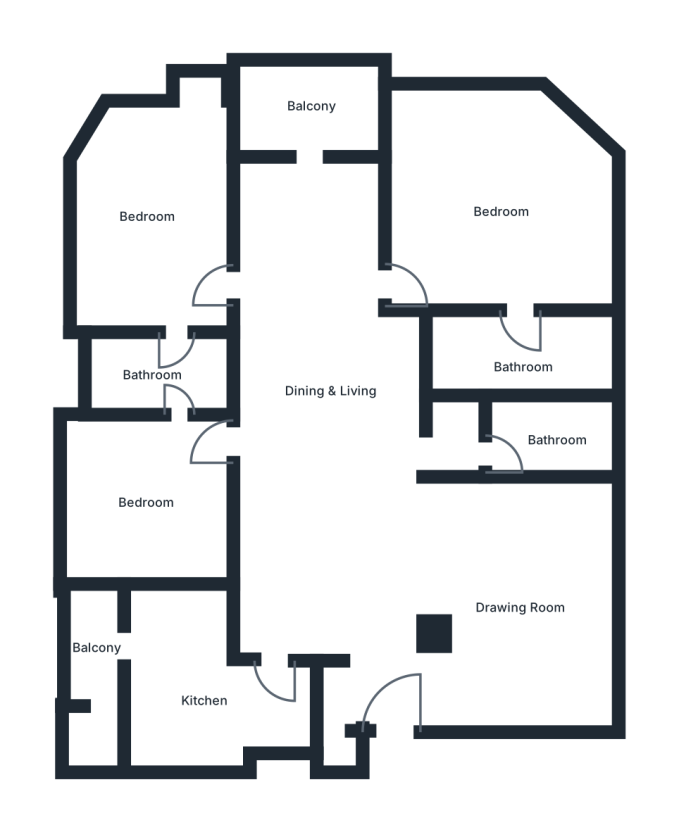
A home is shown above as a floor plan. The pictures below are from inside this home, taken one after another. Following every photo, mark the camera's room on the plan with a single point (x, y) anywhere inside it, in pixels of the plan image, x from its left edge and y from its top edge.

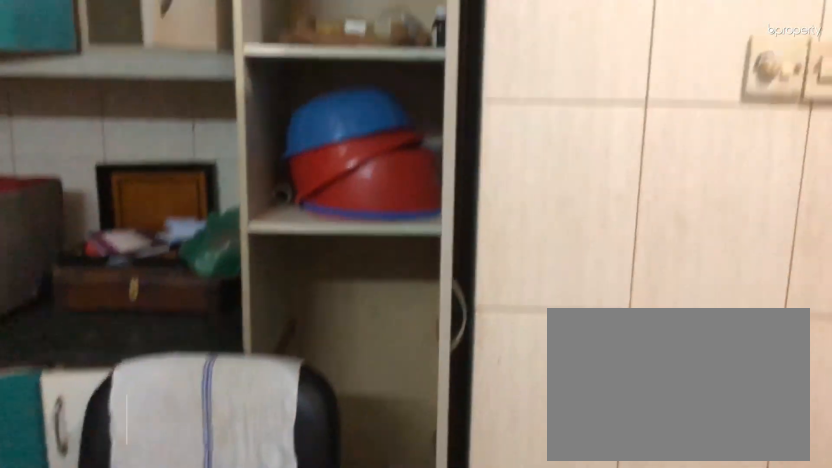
(183, 688)
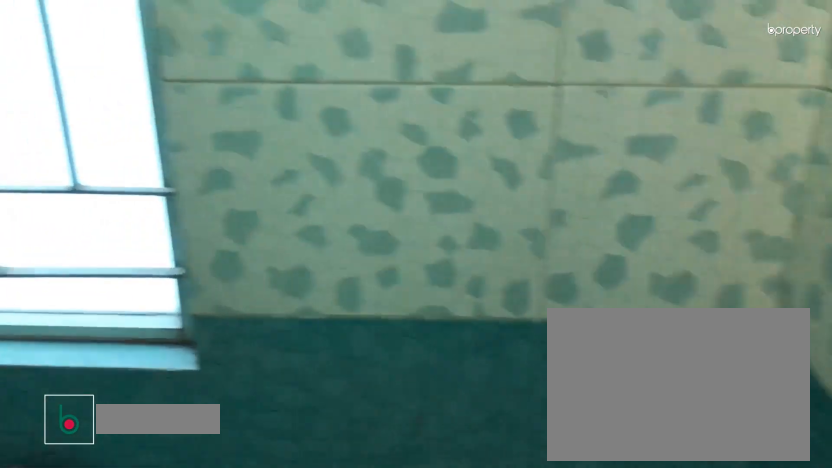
(547, 435)
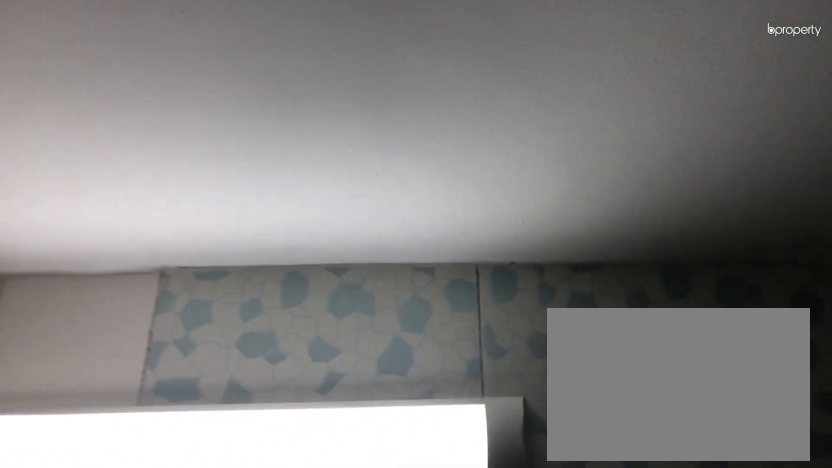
(547, 435)
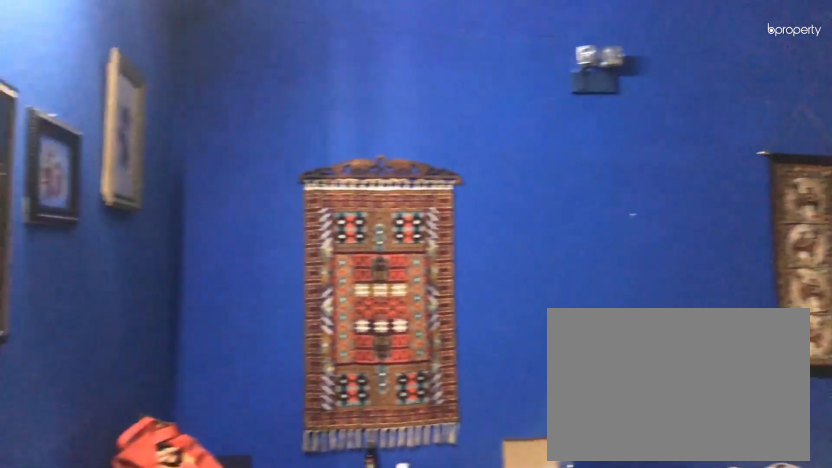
(153, 507)
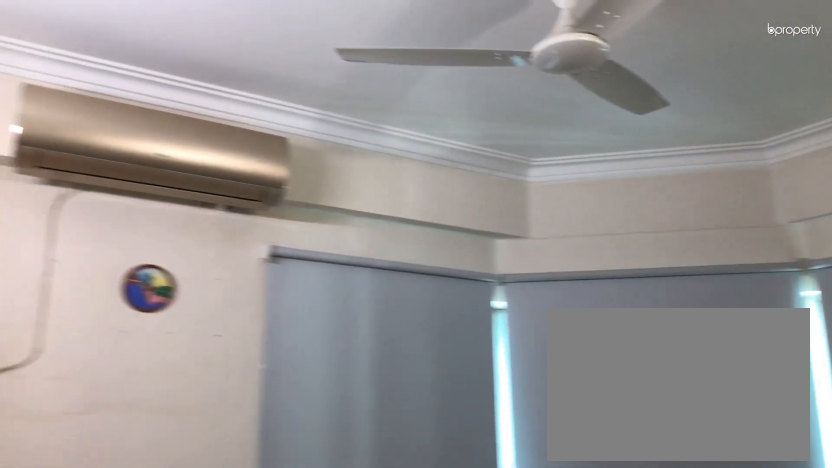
(148, 218)
